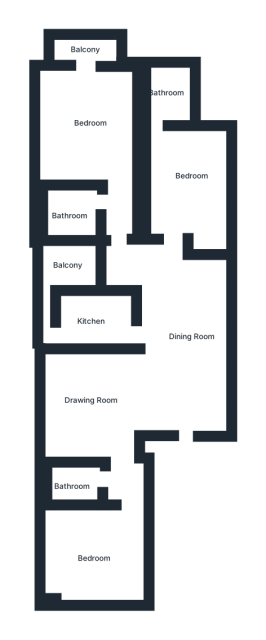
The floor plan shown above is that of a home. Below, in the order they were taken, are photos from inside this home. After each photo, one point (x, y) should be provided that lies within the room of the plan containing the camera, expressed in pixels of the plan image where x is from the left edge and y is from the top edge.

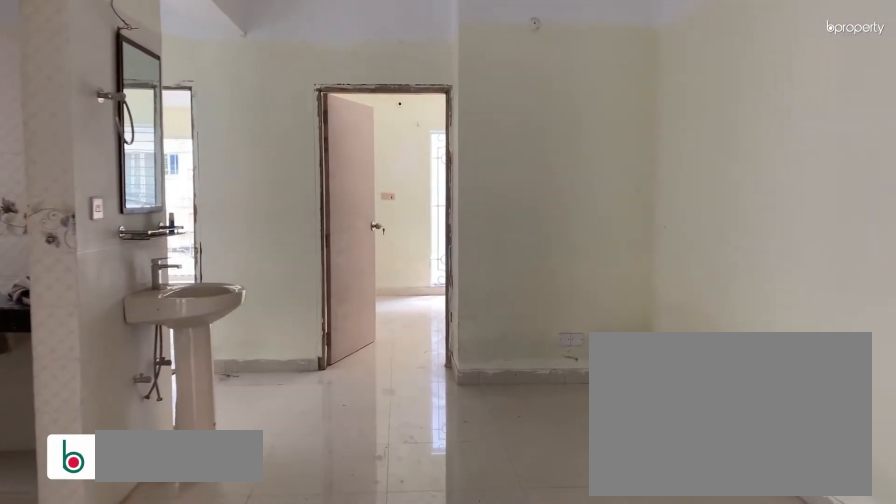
(183, 328)
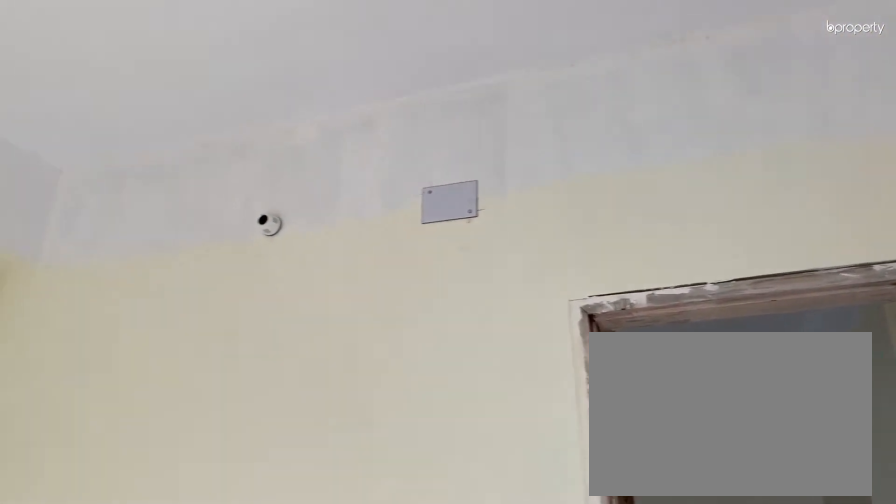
(93, 556)
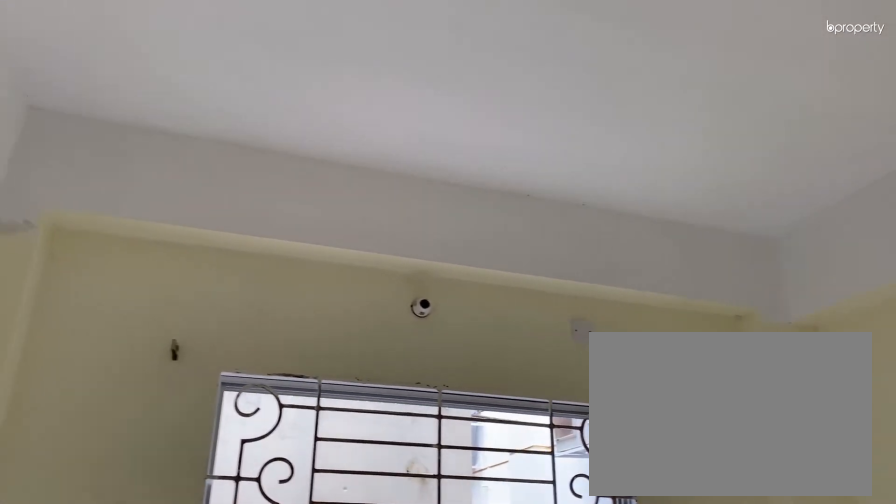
(93, 556)
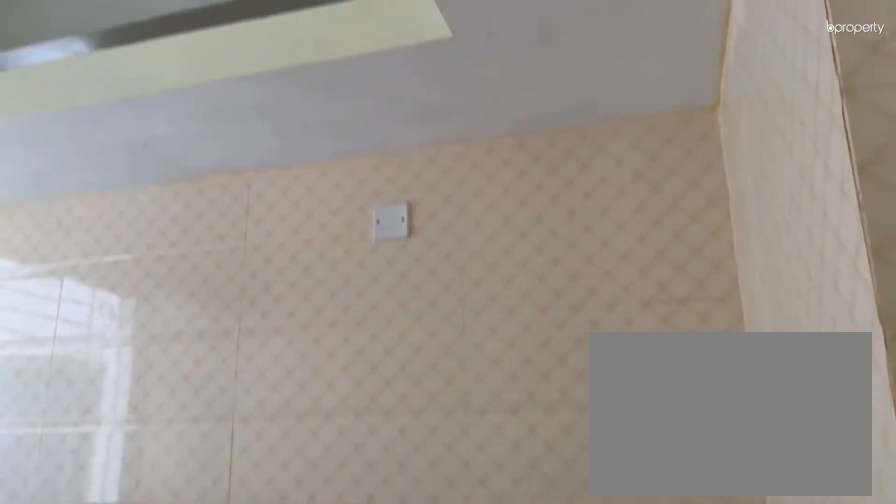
(94, 318)
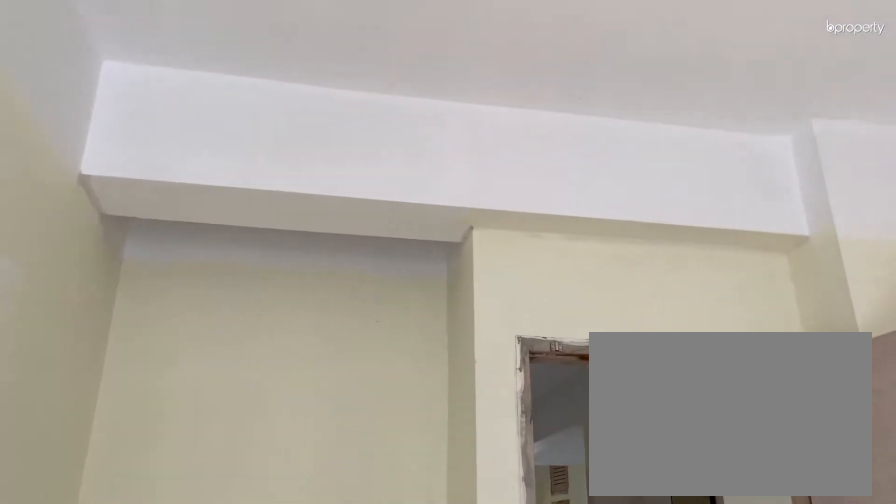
(182, 183)
